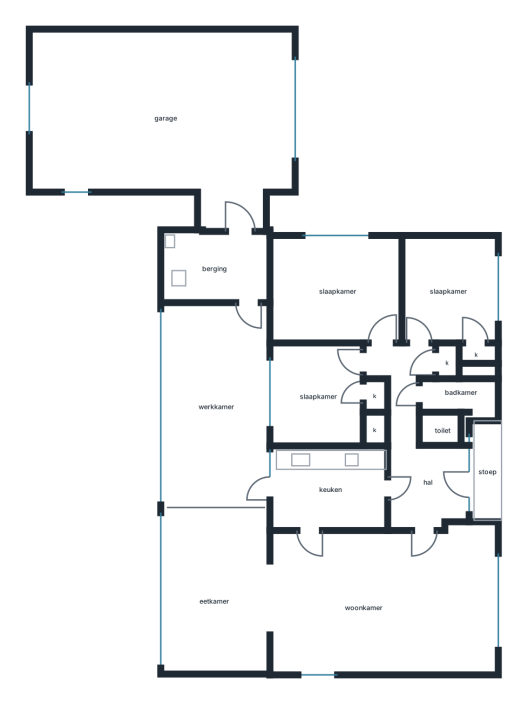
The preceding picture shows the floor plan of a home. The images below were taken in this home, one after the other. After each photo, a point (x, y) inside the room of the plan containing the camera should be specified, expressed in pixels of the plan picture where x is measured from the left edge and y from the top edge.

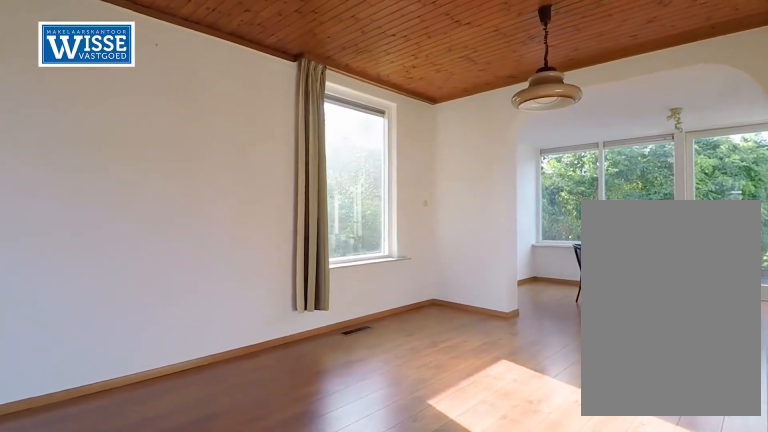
(384, 604)
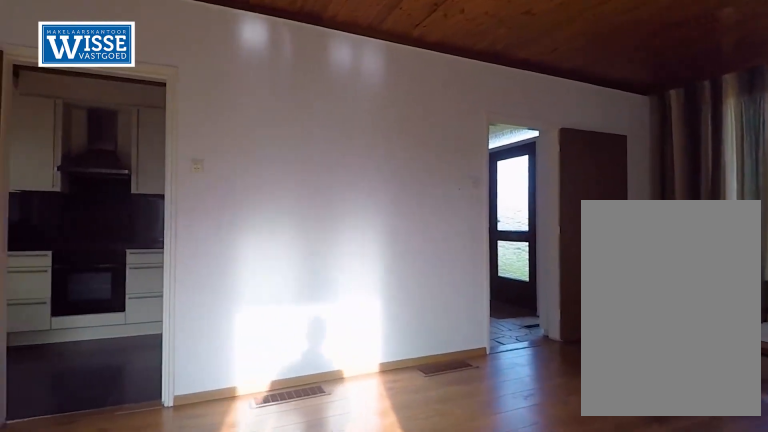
(384, 604)
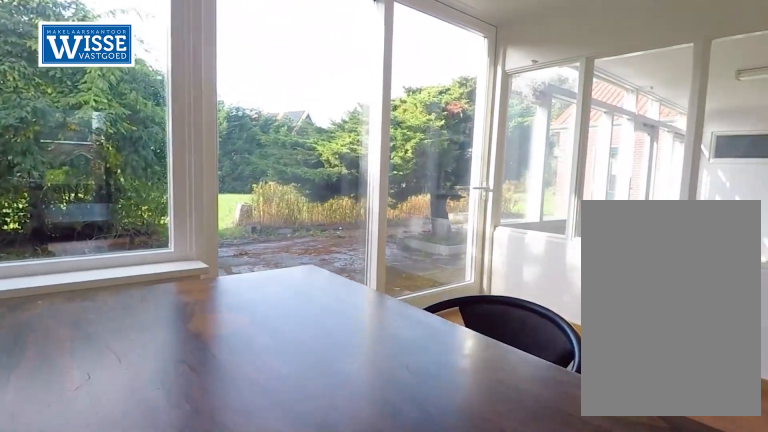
(217, 589)
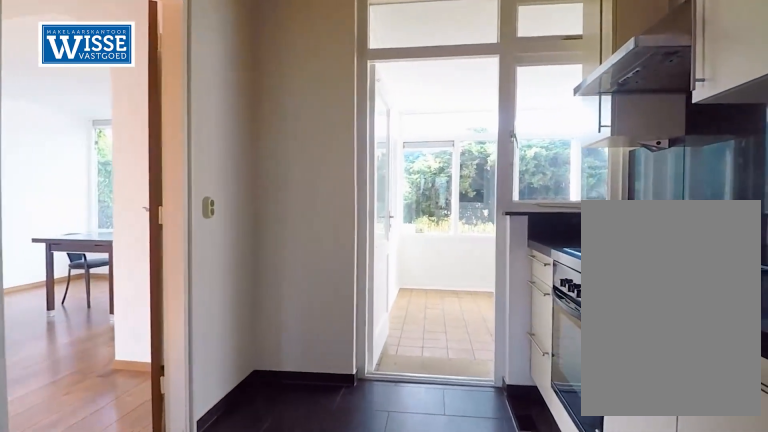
(329, 487)
